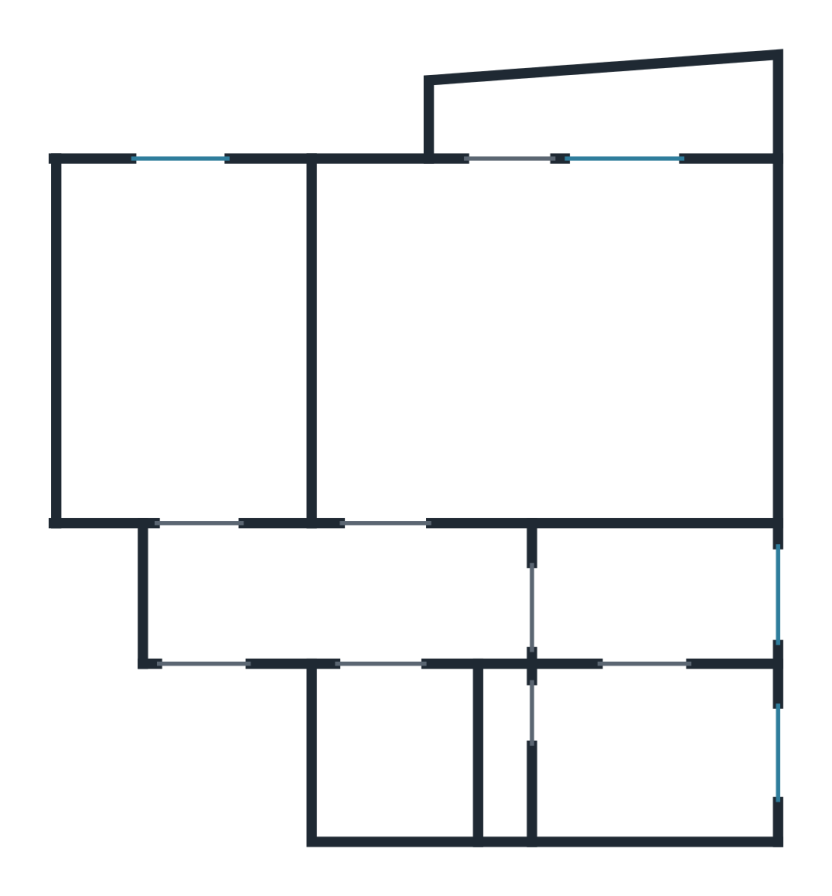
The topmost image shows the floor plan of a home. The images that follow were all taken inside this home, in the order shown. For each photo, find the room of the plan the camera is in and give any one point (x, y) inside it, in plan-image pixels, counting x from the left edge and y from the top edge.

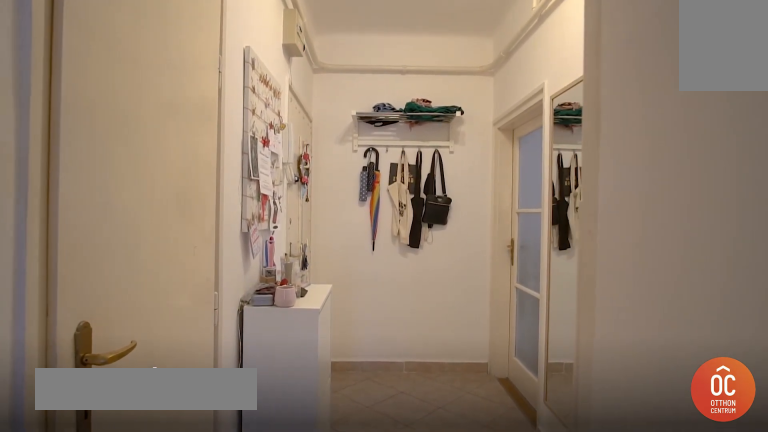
(414, 596)
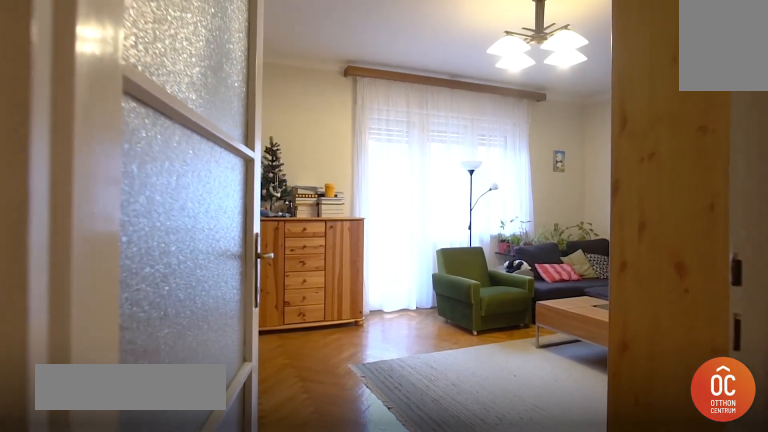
(531, 352)
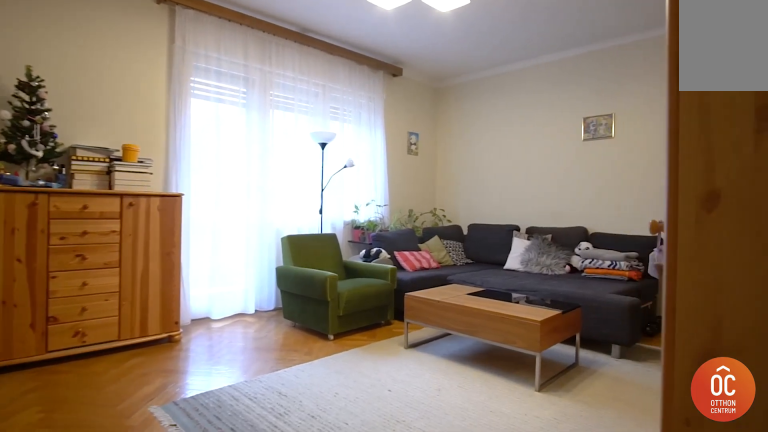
(532, 352)
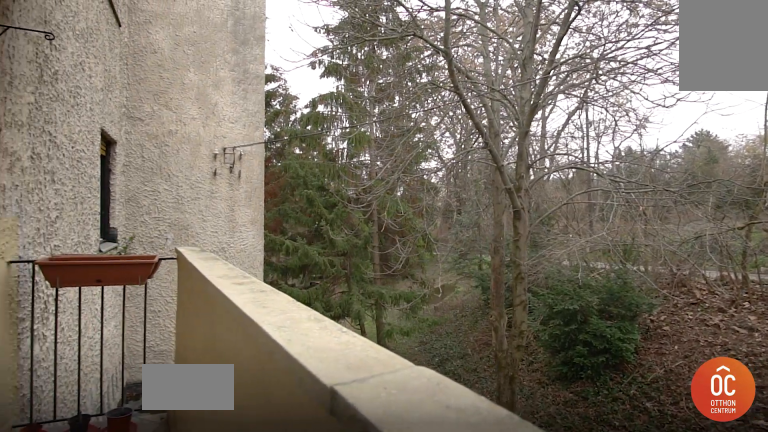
(623, 114)
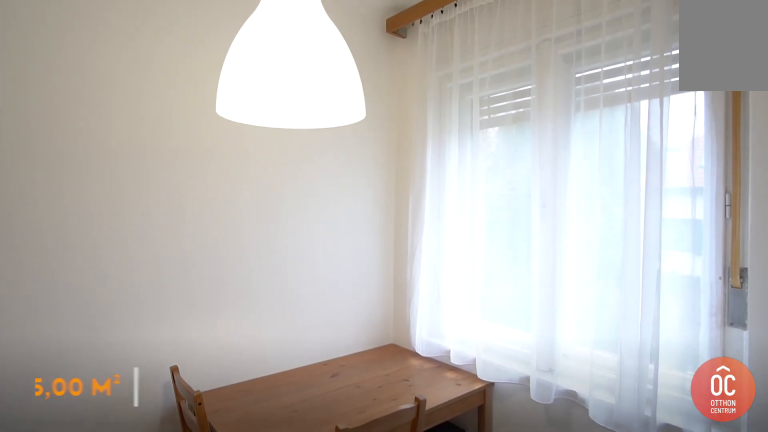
(609, 595)
